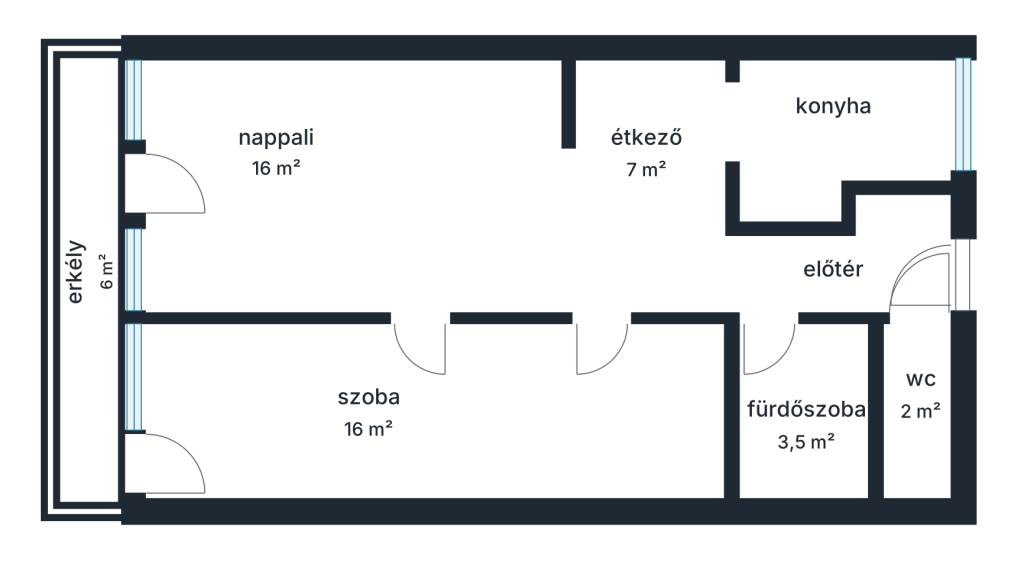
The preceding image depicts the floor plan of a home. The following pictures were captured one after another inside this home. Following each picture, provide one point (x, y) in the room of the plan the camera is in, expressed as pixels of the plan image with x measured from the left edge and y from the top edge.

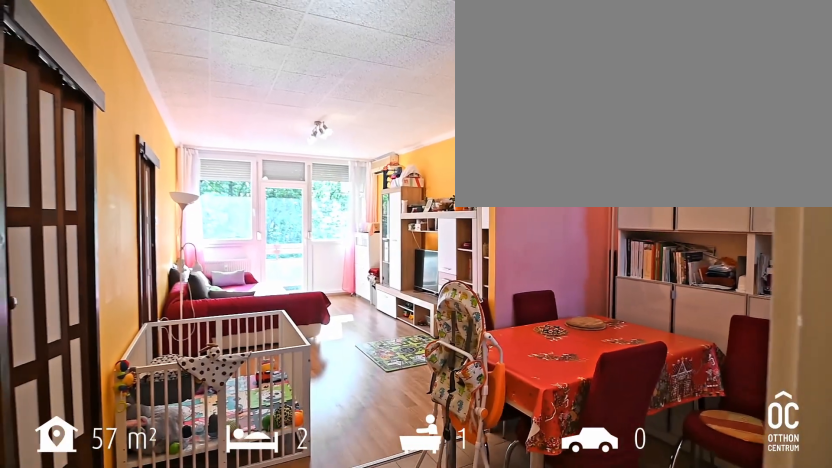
(647, 159)
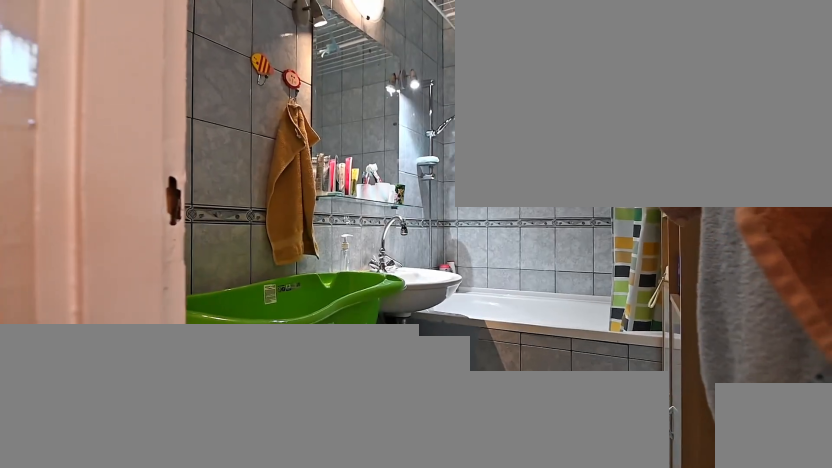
(802, 415)
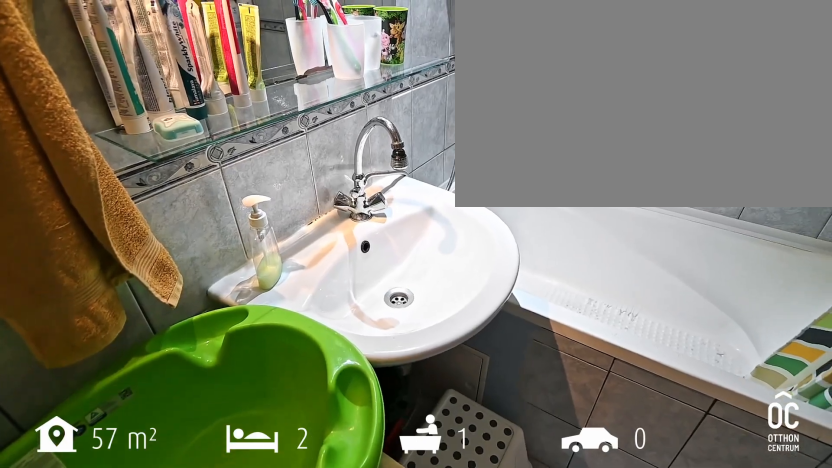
(802, 415)
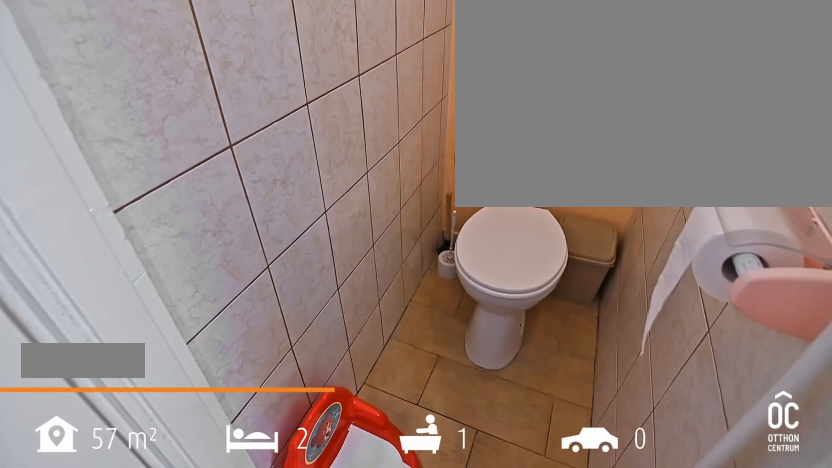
(916, 410)
